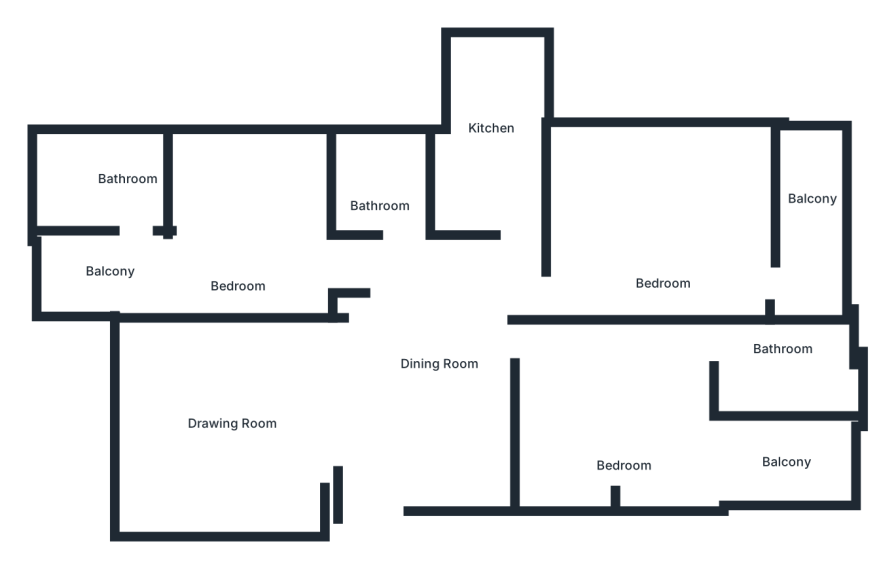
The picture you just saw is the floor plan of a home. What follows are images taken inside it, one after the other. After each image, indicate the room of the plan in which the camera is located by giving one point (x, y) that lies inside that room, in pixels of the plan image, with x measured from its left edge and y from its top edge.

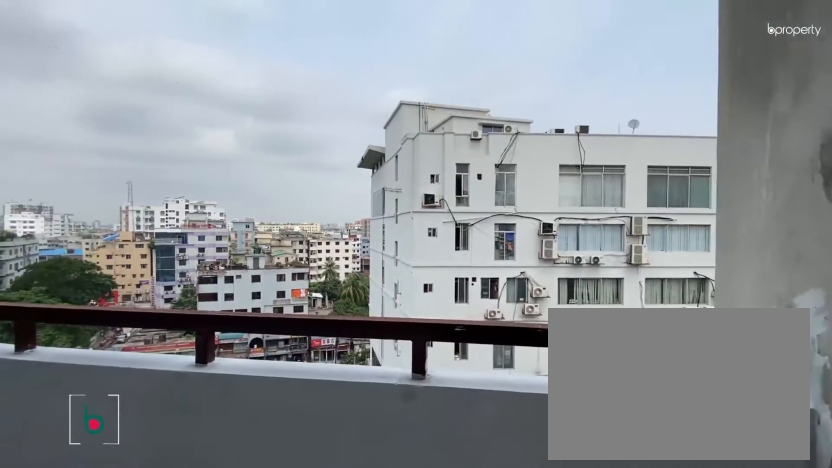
(806, 222)
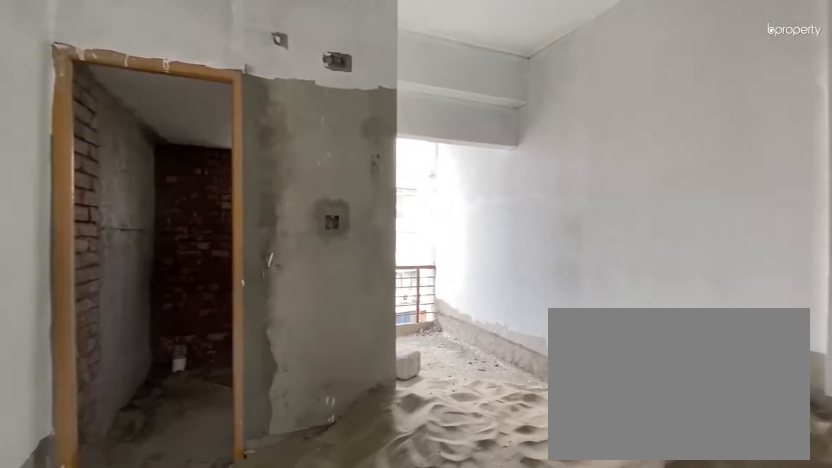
(636, 441)
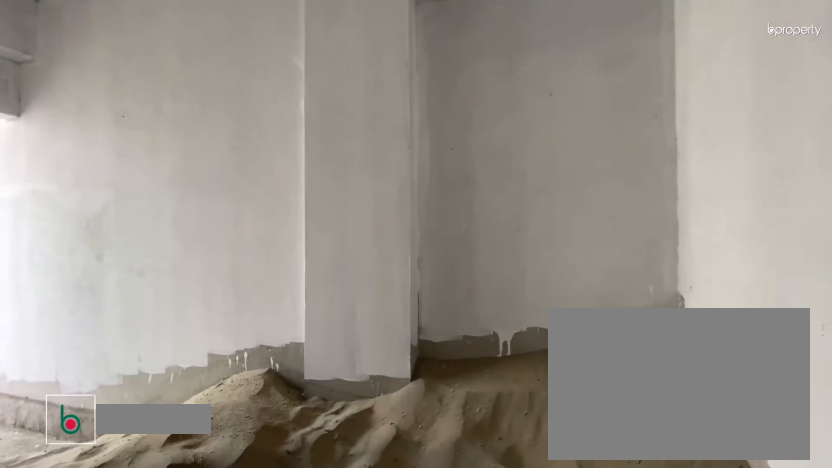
(636, 441)
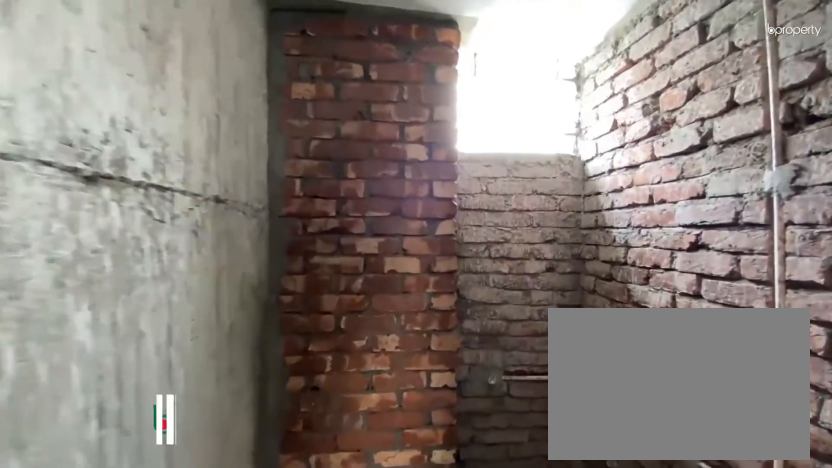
(792, 358)
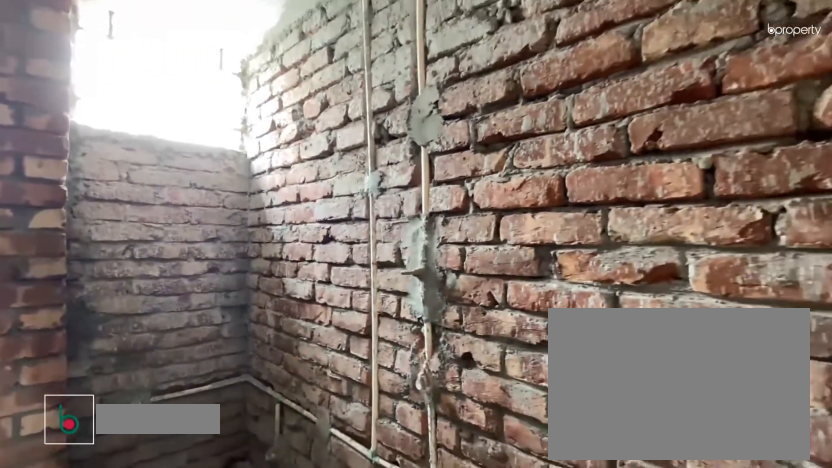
(792, 358)
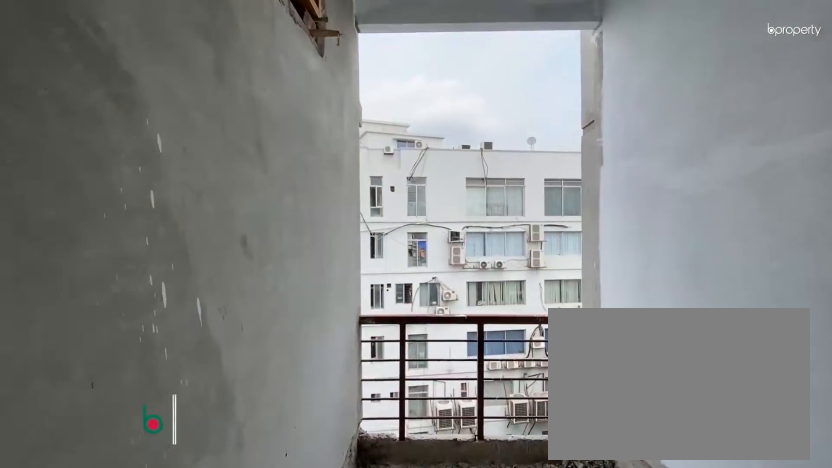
(728, 462)
